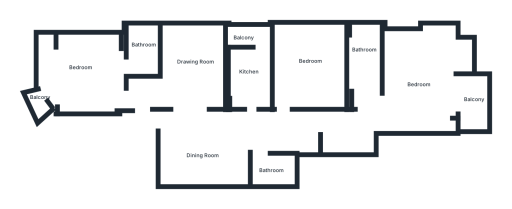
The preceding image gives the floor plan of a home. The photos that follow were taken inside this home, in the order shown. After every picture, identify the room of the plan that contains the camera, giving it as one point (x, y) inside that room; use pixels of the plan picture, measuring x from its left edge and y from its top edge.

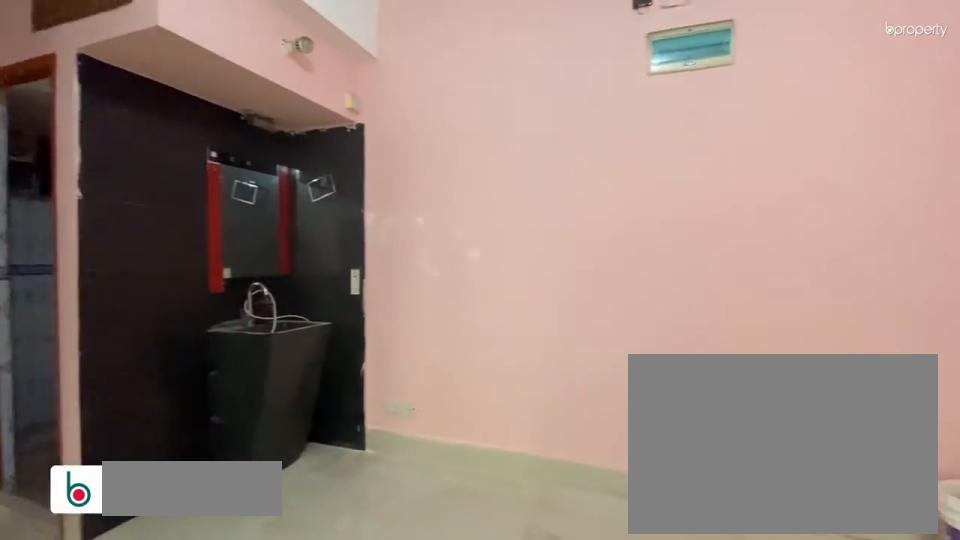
(203, 152)
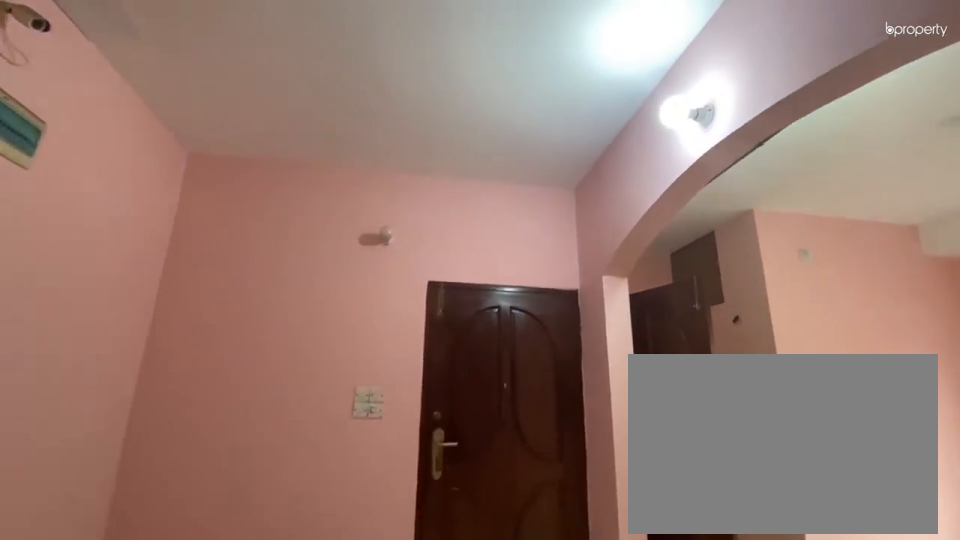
(203, 152)
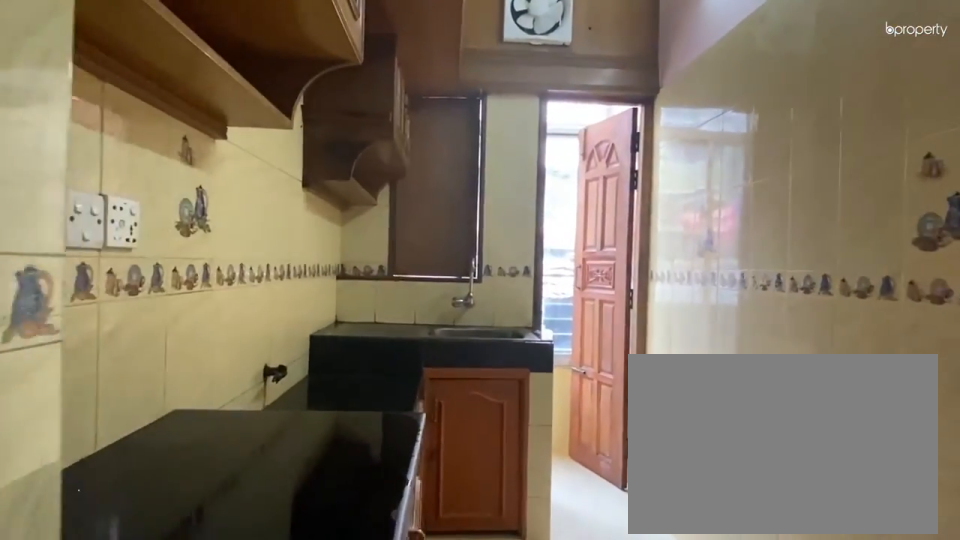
(250, 77)
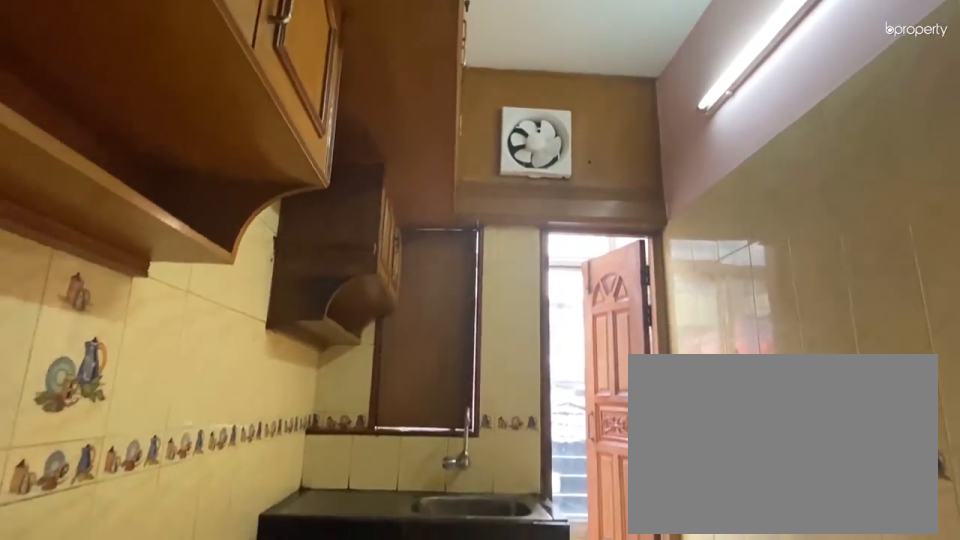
(250, 77)
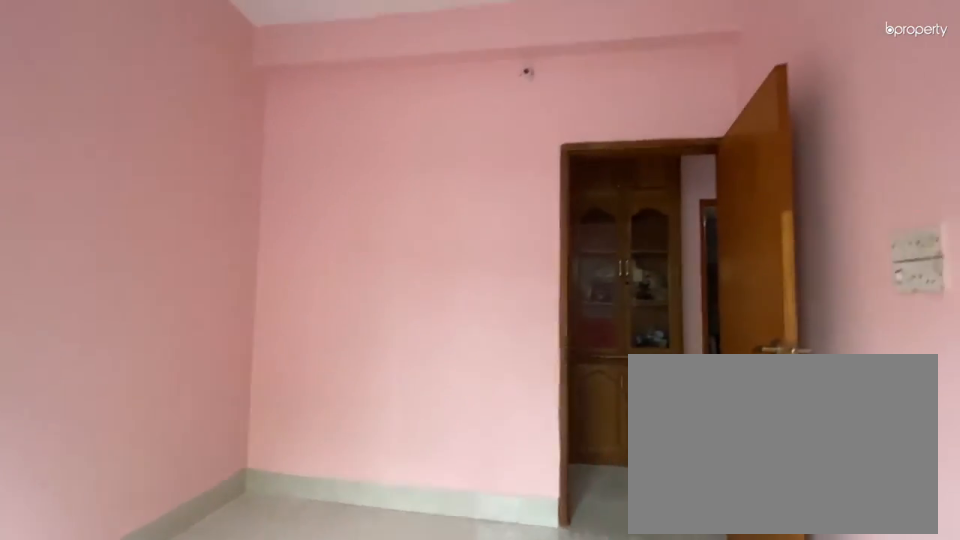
(309, 75)
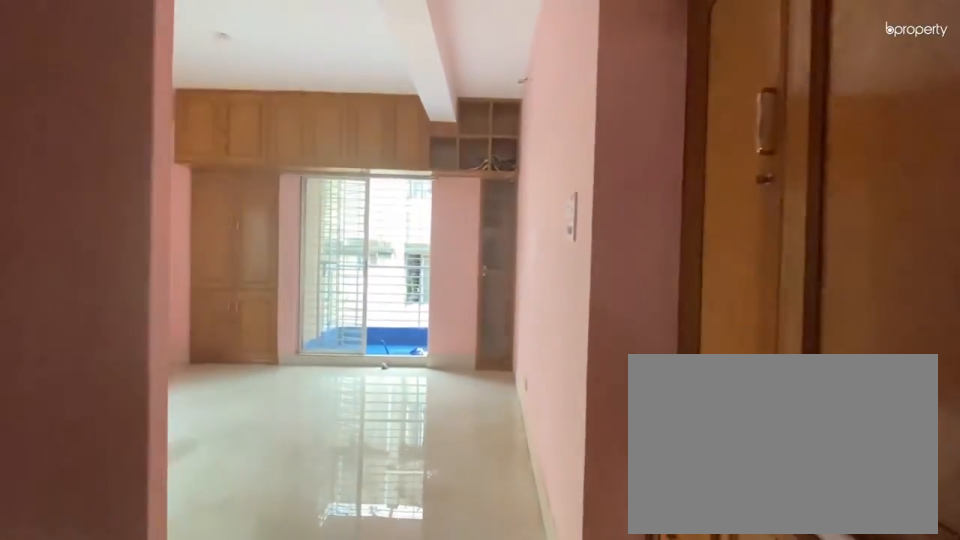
(418, 91)
